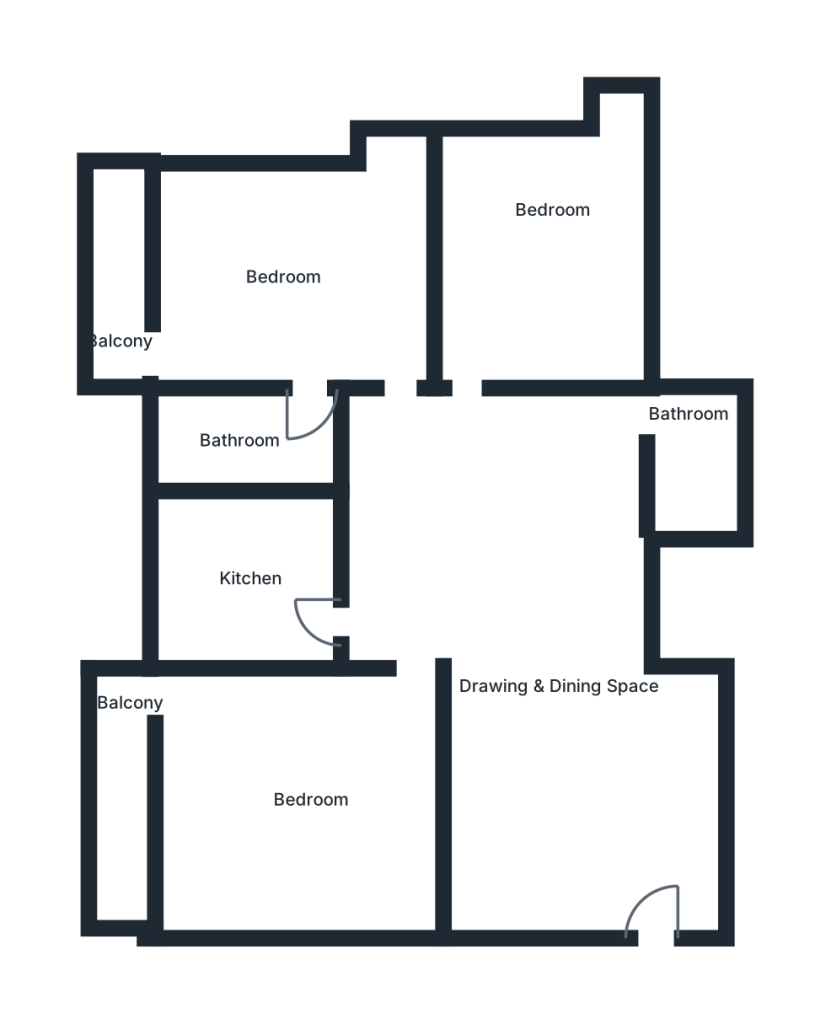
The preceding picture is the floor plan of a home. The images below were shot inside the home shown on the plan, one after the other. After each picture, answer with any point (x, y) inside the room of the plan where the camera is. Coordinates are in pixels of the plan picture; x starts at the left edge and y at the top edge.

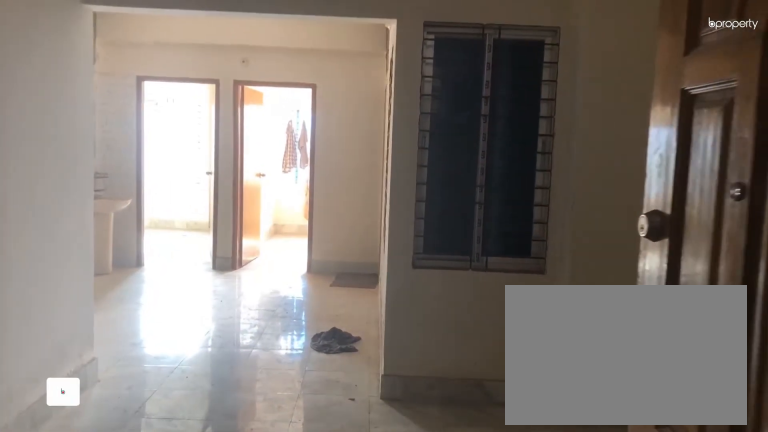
(551, 678)
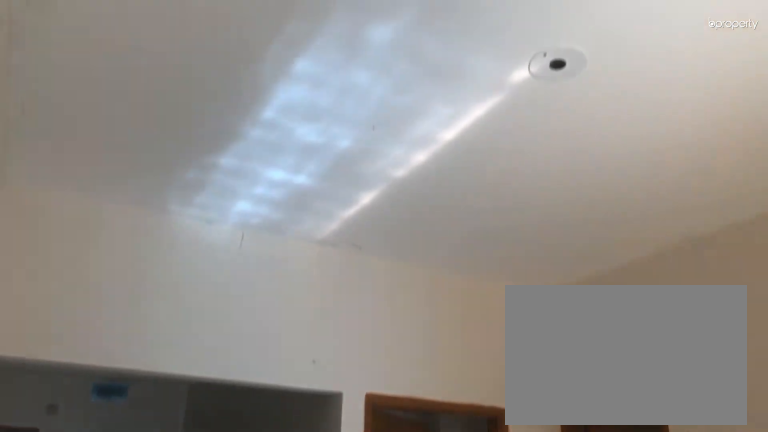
(551, 678)
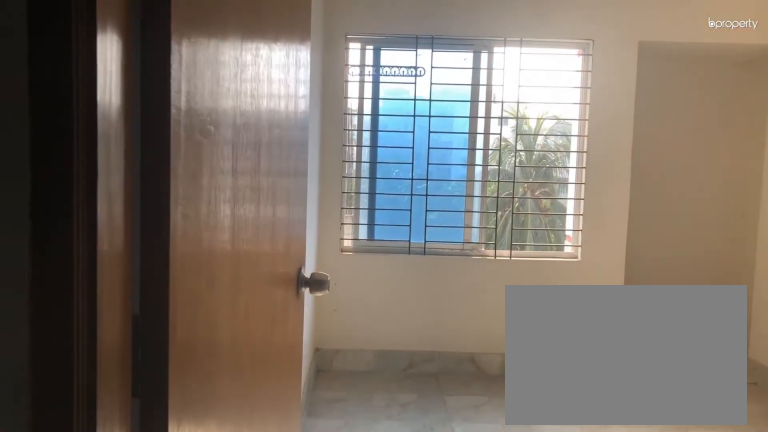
(493, 355)
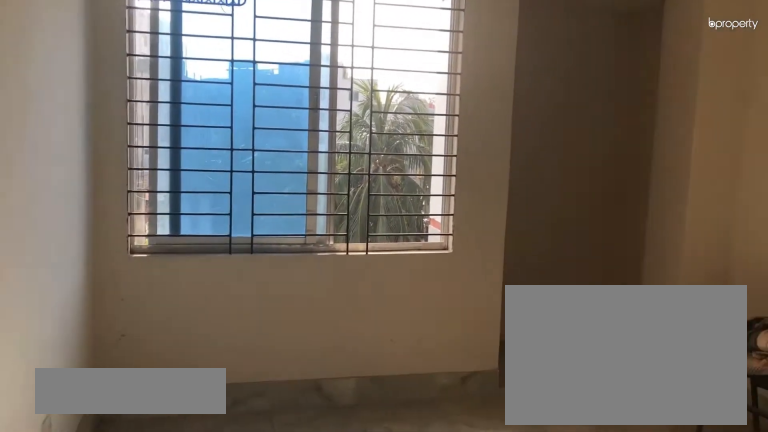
(531, 263)
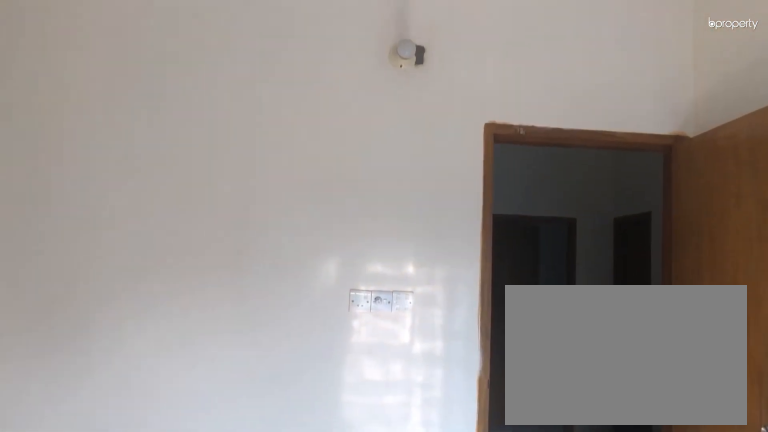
(531, 263)
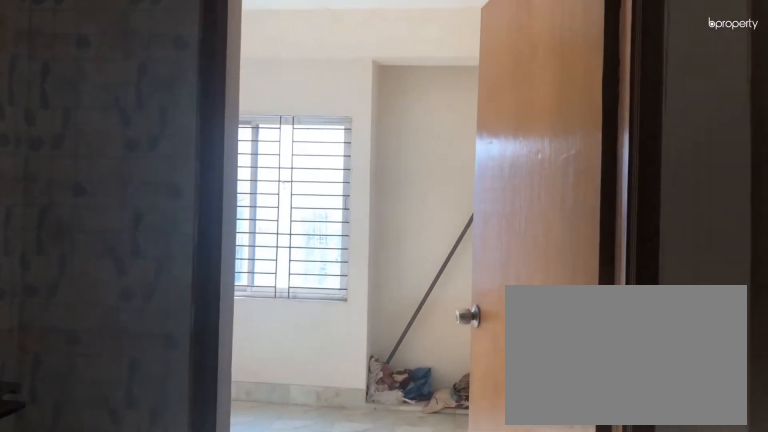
(401, 357)
